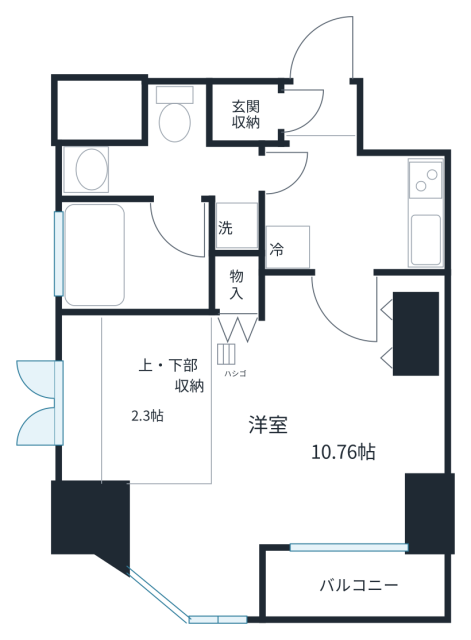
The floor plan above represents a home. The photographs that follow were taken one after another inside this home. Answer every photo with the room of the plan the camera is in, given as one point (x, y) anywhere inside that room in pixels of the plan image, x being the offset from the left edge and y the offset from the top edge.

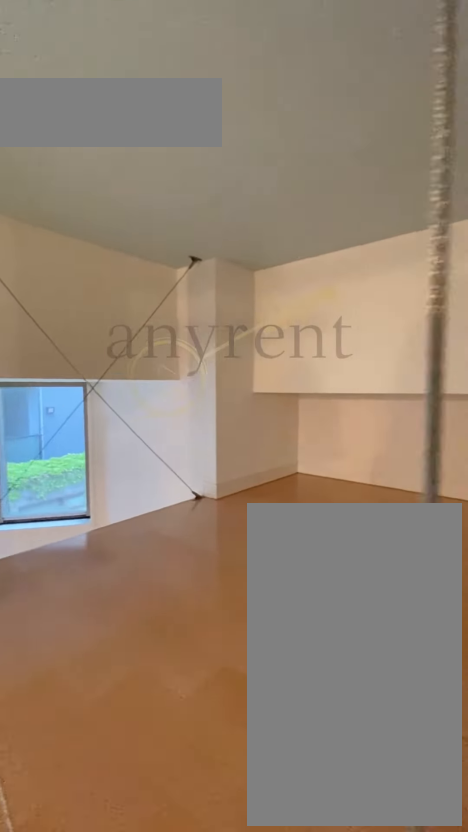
(138, 400)
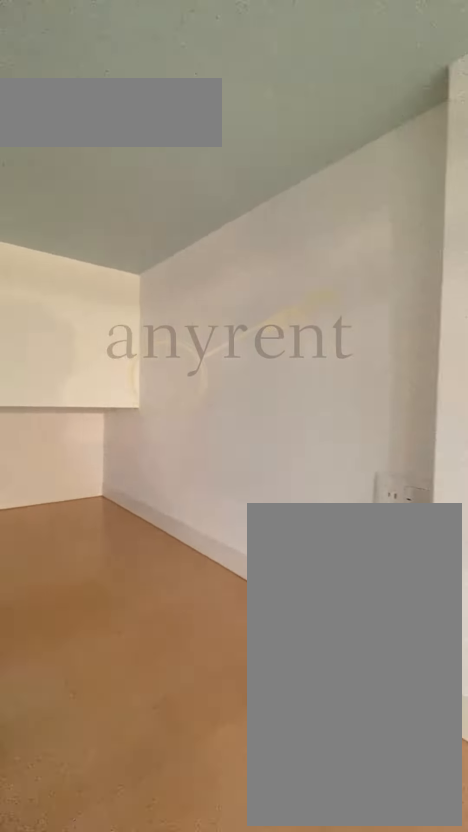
(138, 400)
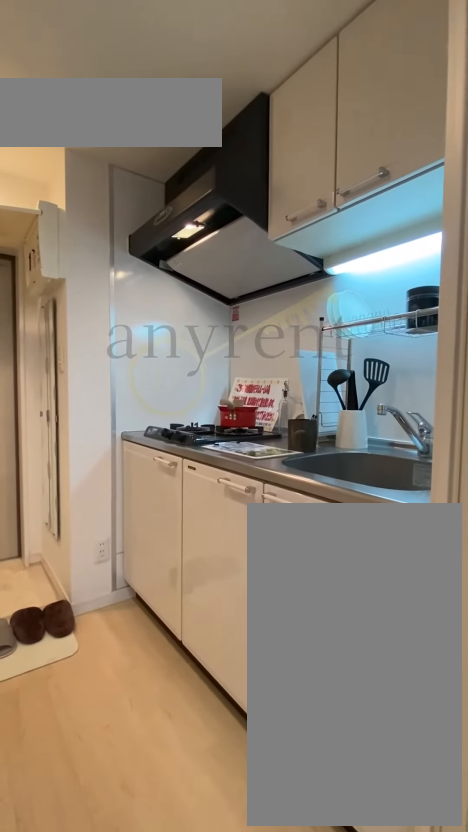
(425, 212)
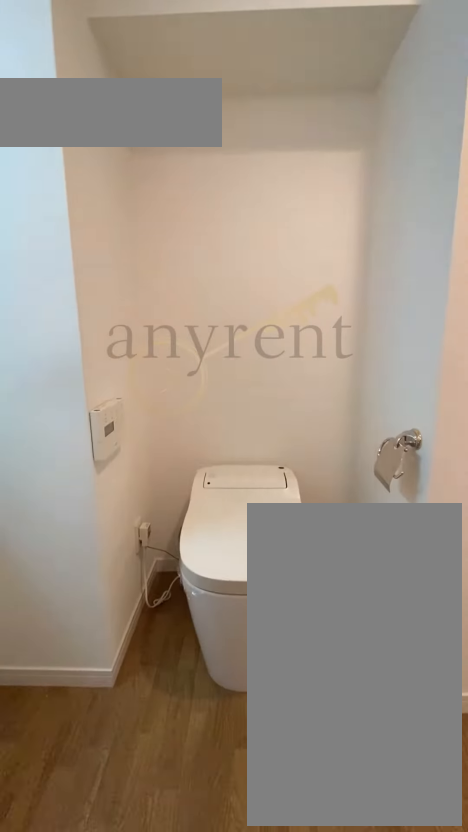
(175, 118)
